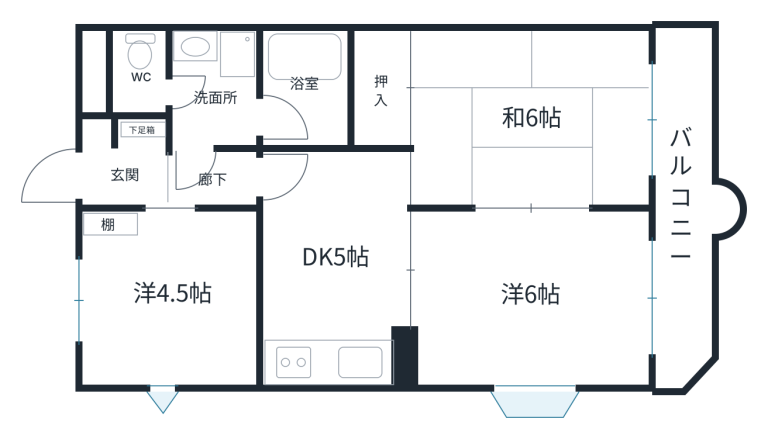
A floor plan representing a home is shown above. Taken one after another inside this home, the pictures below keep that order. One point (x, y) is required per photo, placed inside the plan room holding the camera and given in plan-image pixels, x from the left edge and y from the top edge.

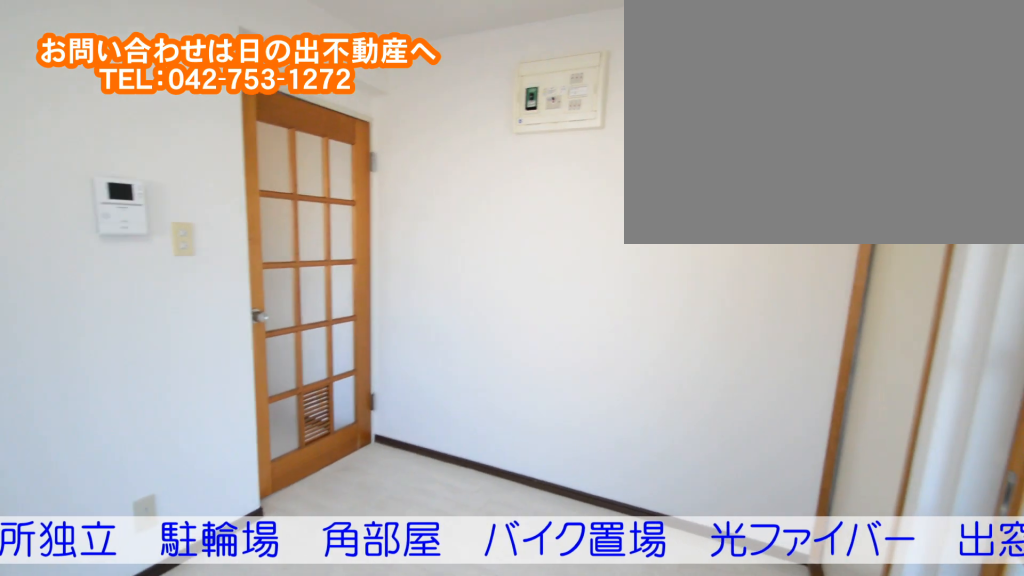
(344, 291)
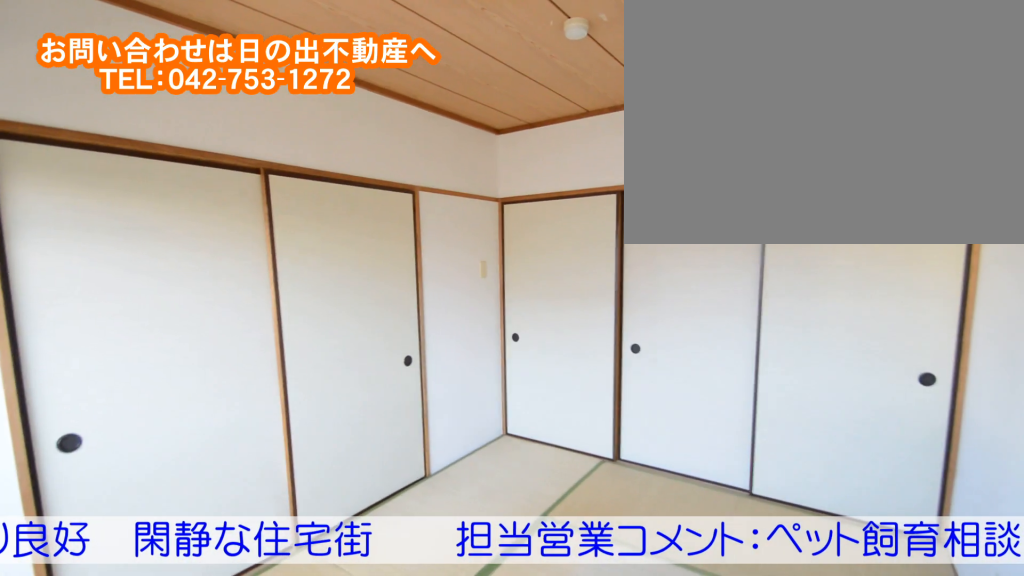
(526, 151)
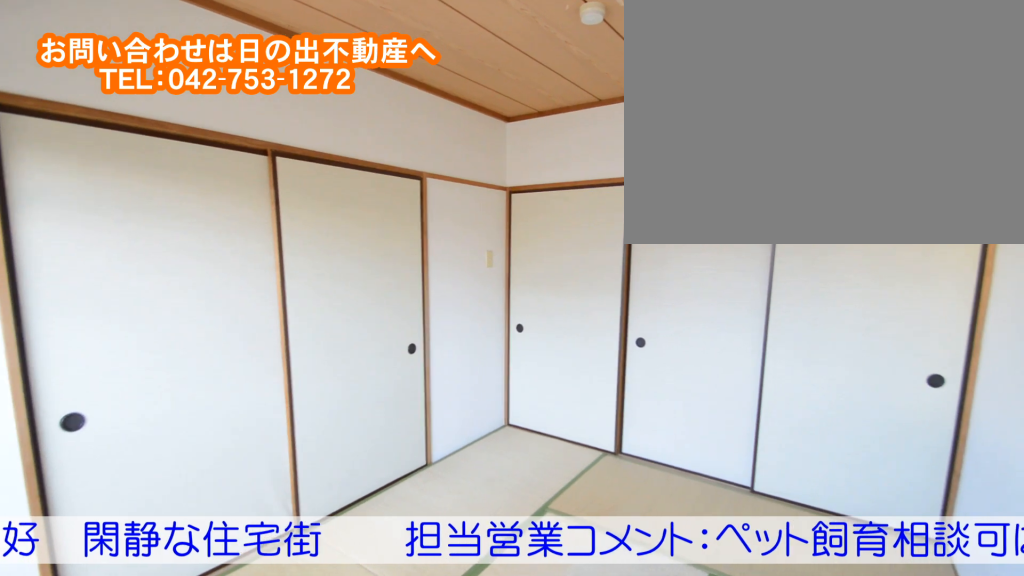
(526, 151)
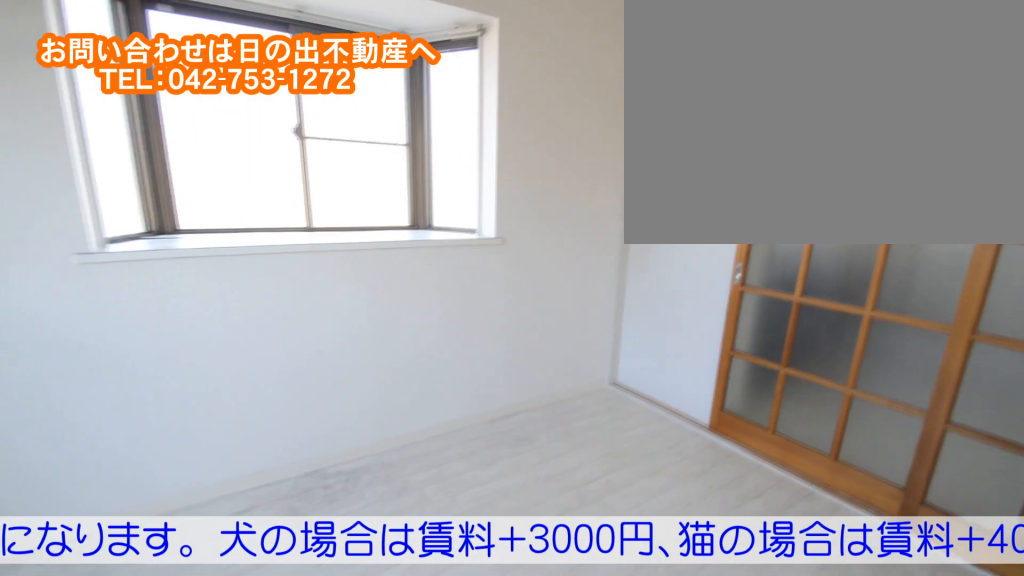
(538, 319)
